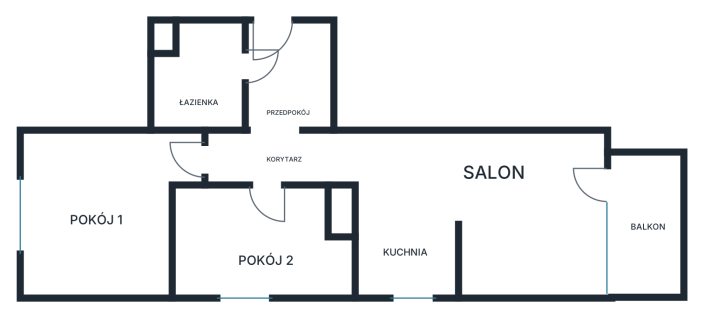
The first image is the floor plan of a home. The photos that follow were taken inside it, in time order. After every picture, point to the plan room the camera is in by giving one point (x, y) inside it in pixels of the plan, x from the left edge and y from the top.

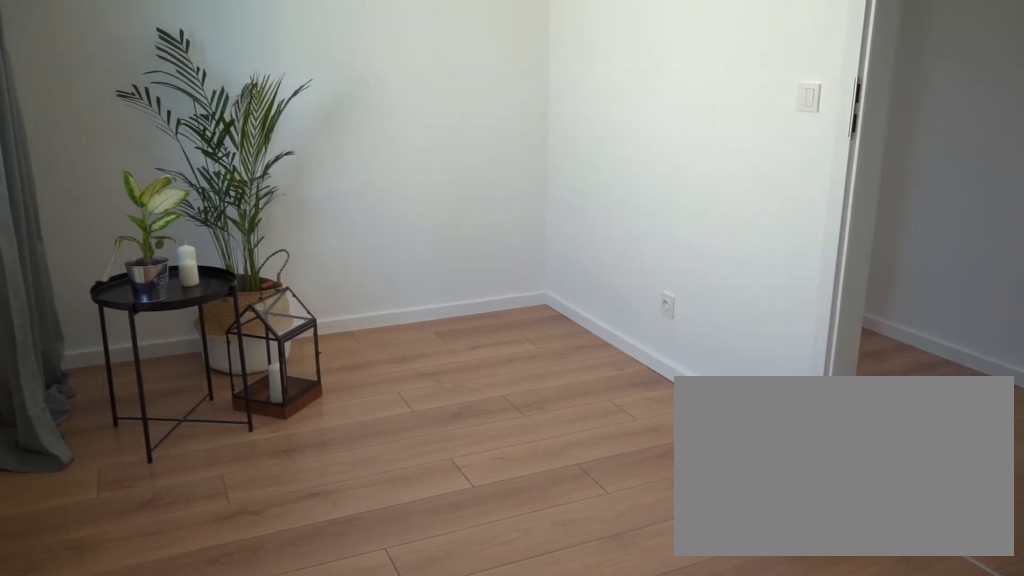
(262, 243)
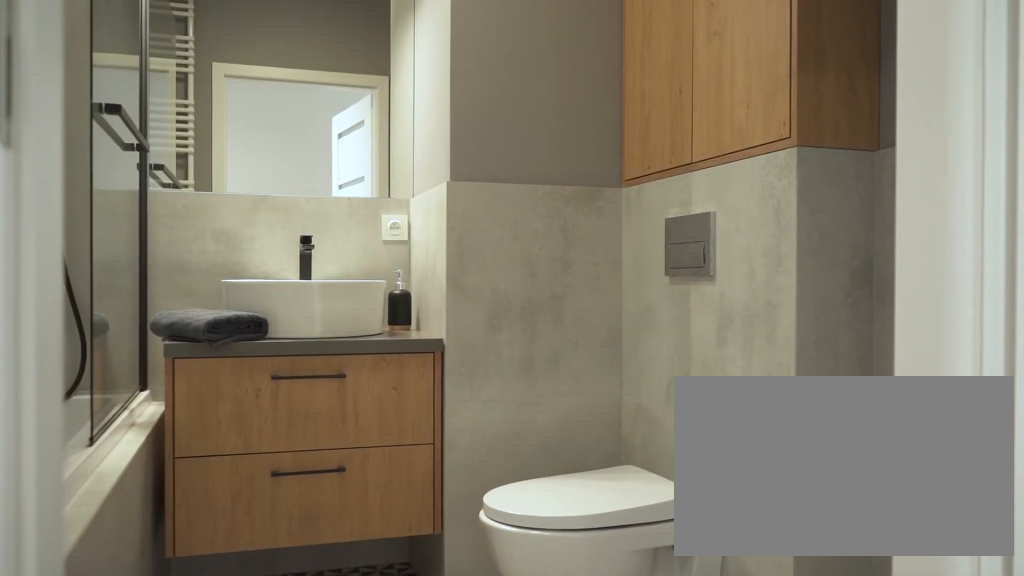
(233, 76)
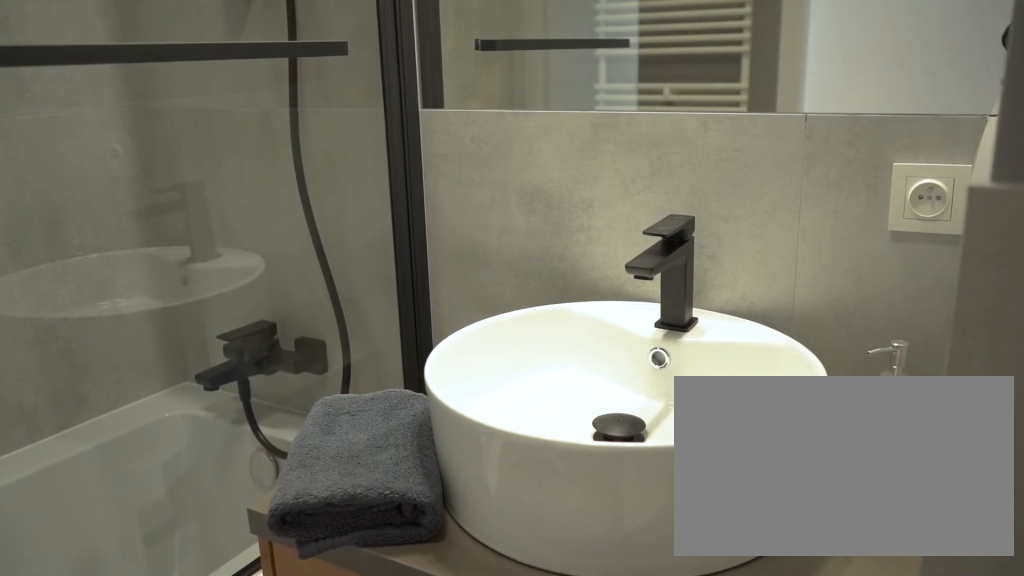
(201, 84)
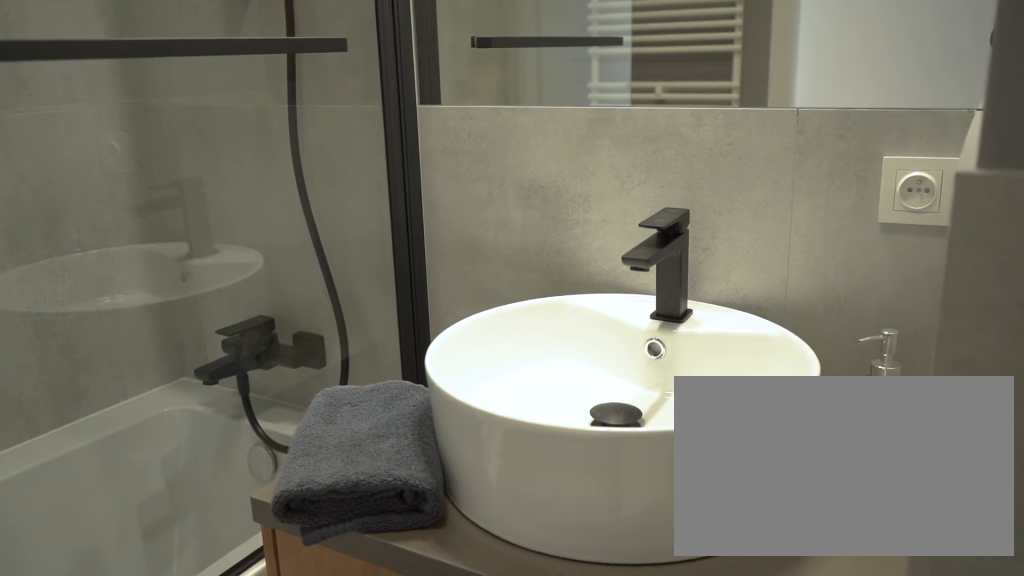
(201, 84)
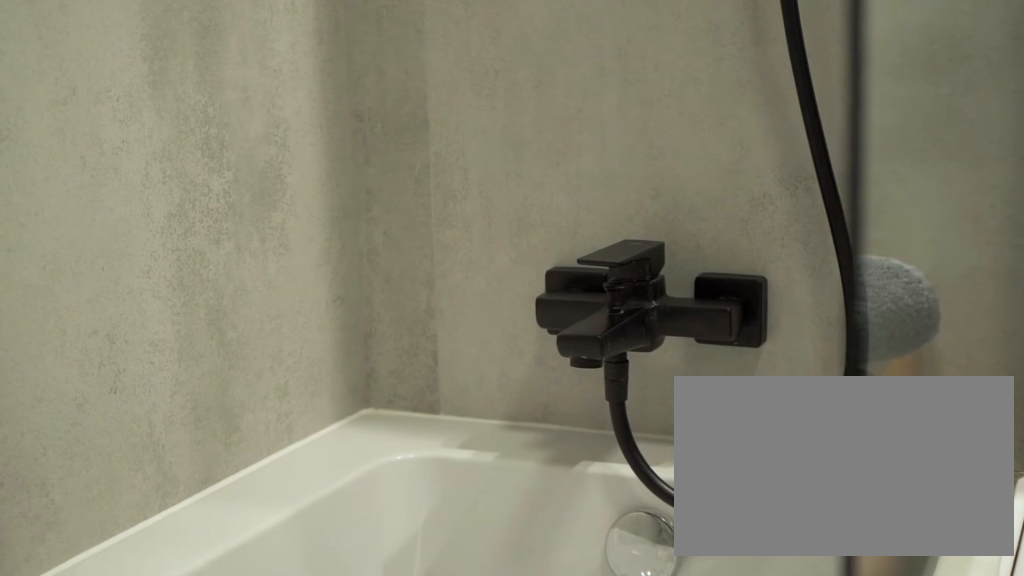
(198, 76)
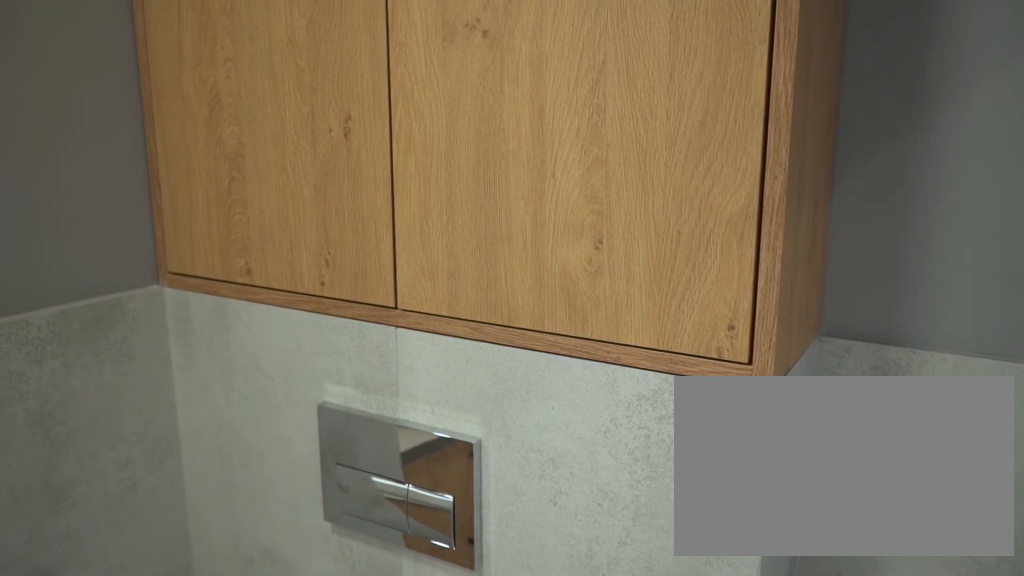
(198, 76)
